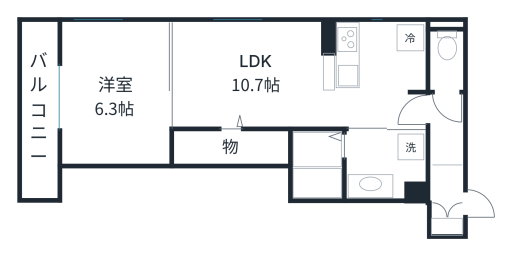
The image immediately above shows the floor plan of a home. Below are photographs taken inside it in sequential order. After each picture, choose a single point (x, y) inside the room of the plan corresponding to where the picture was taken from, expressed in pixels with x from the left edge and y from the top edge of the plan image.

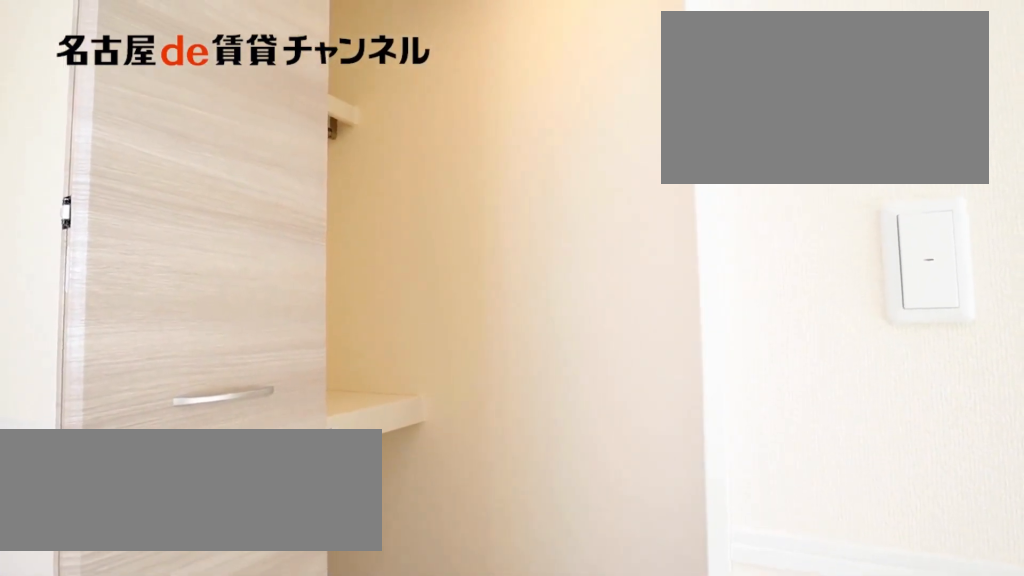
(231, 149)
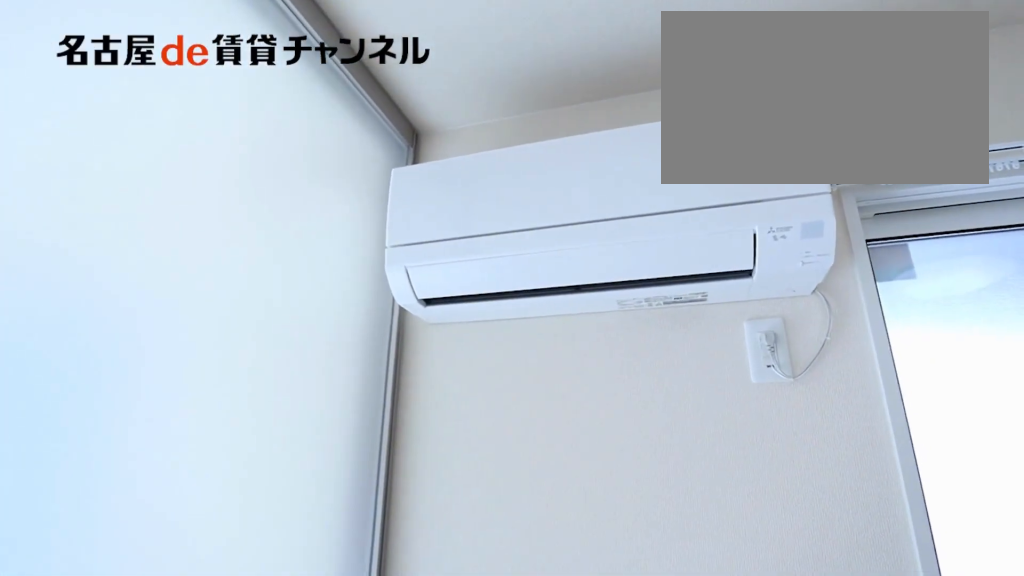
(248, 74)
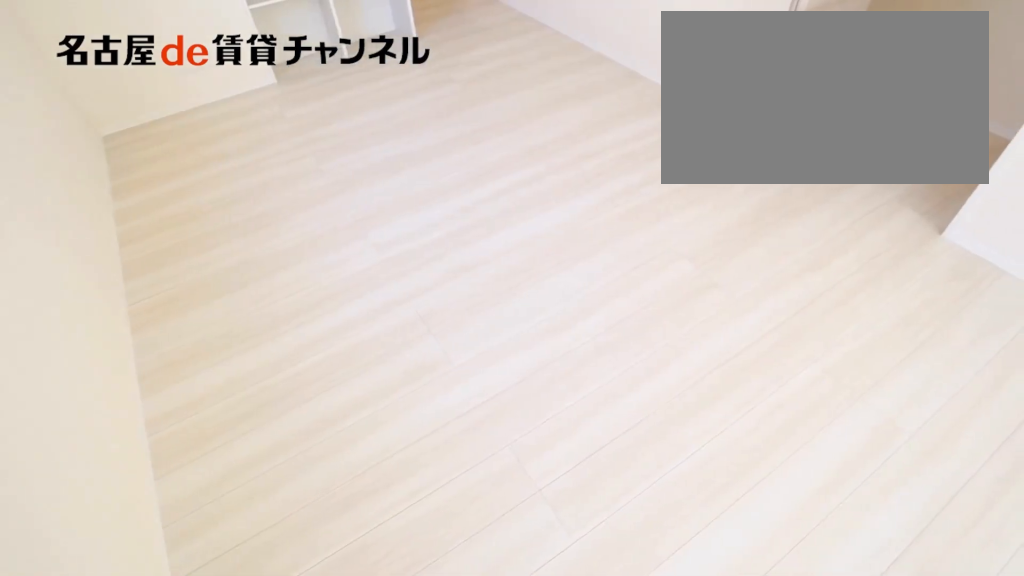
(248, 74)
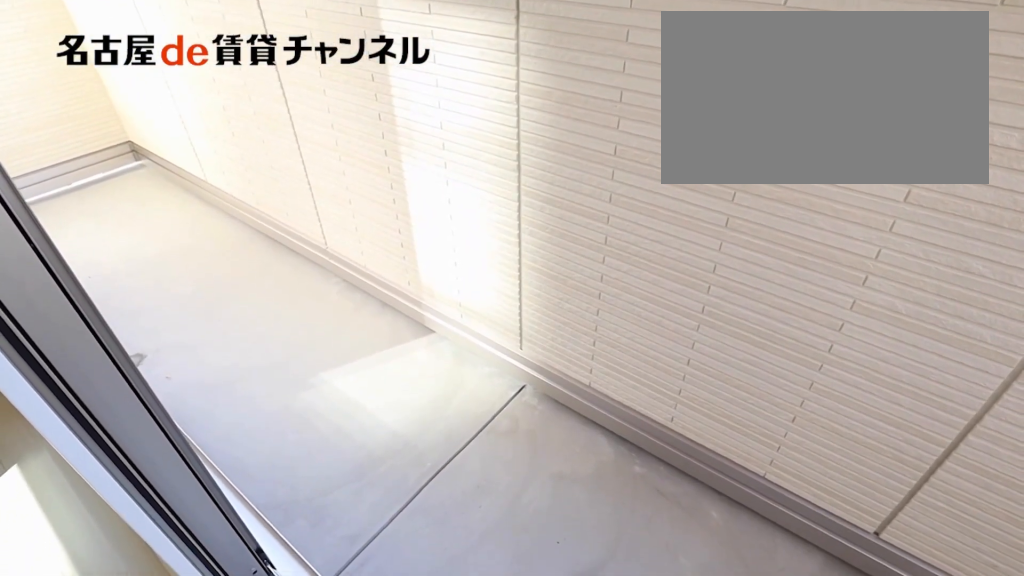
(39, 110)
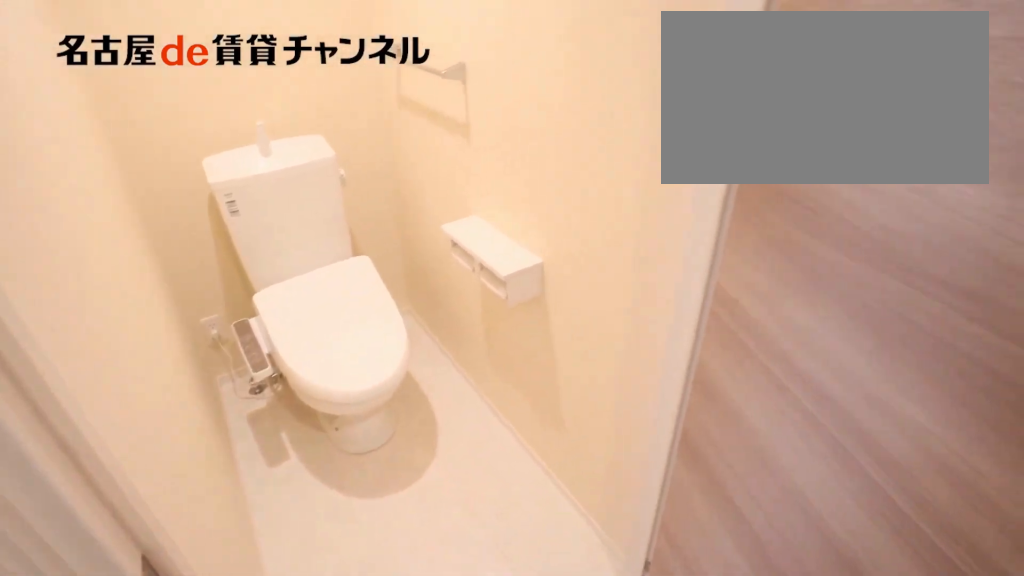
(446, 60)
